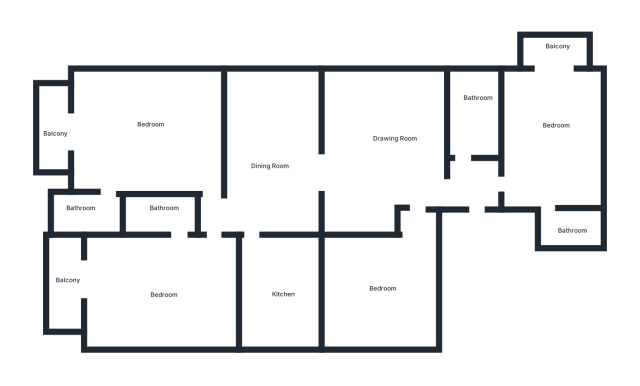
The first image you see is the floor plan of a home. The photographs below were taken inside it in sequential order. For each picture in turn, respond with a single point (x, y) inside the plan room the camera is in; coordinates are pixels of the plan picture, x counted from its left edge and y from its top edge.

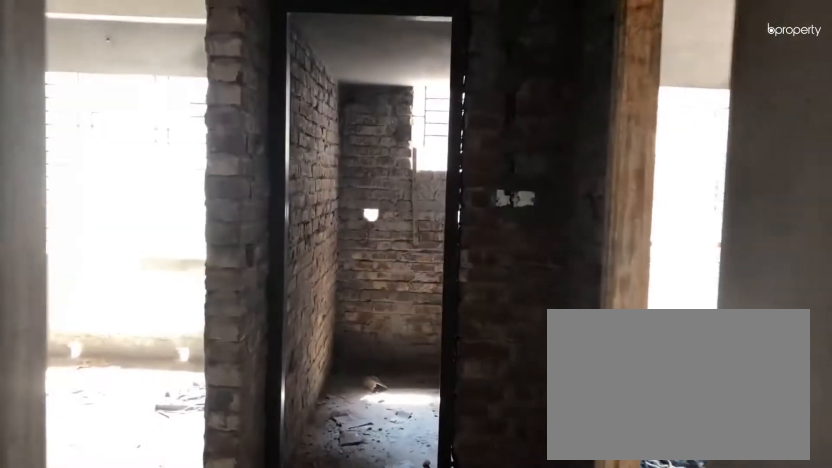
(472, 196)
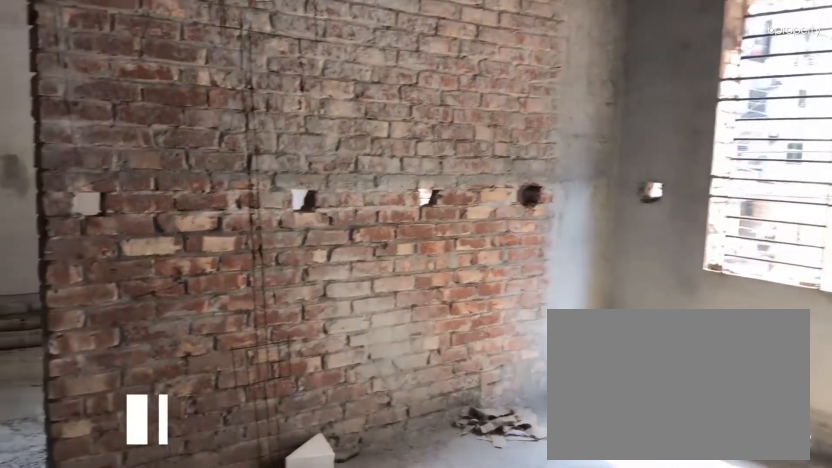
(383, 162)
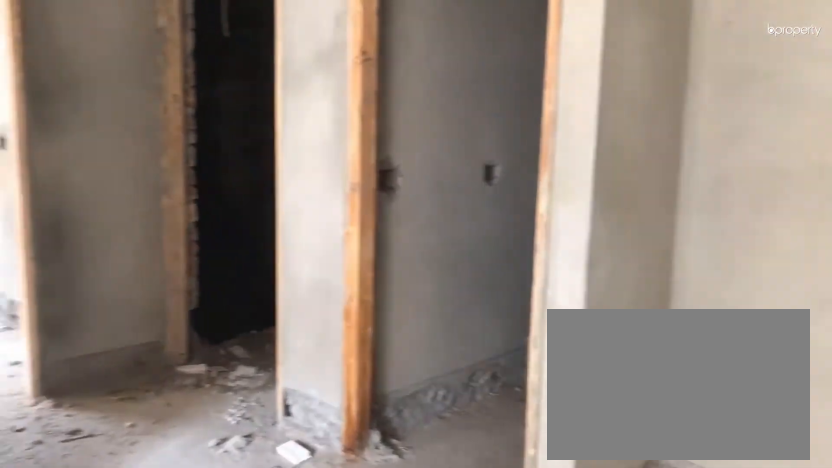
(371, 162)
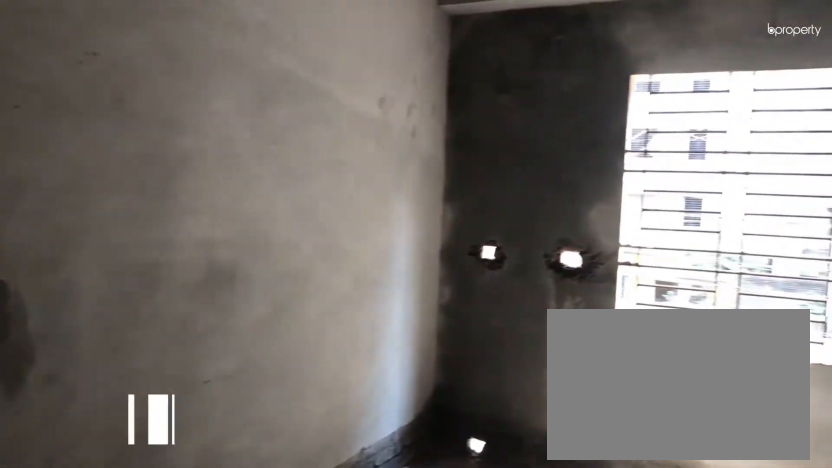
(279, 161)
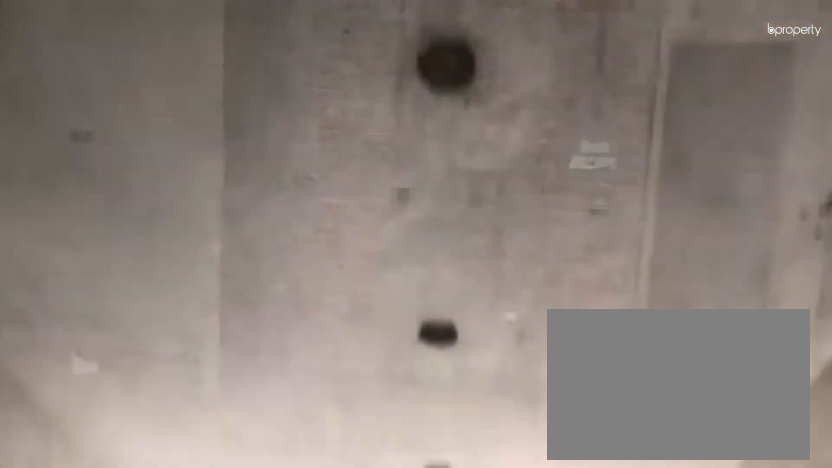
(279, 161)
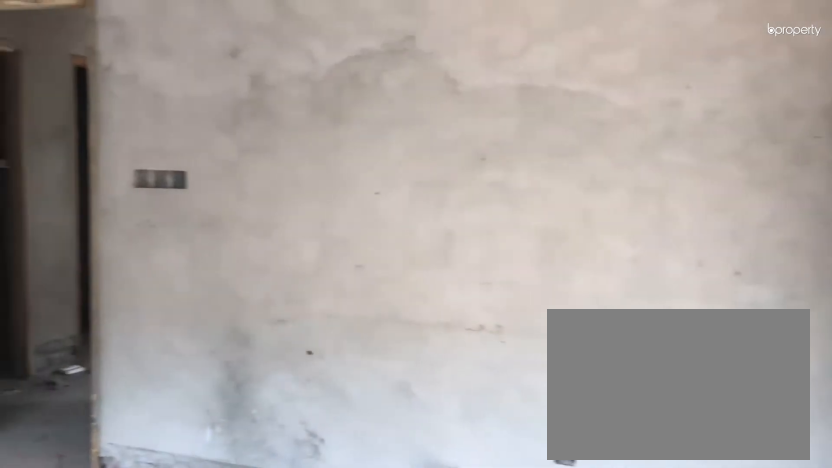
(556, 133)
